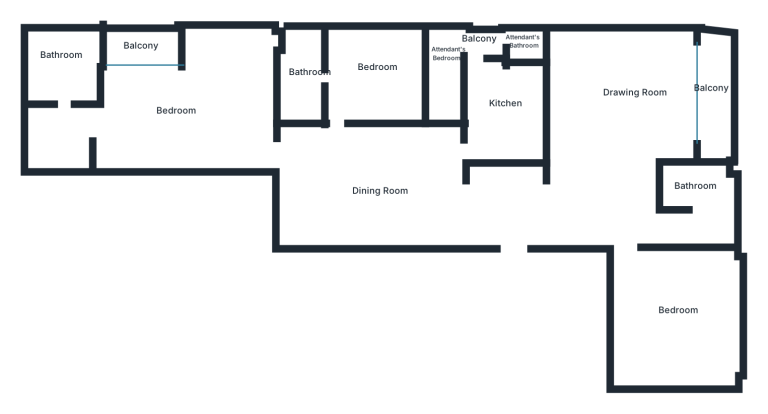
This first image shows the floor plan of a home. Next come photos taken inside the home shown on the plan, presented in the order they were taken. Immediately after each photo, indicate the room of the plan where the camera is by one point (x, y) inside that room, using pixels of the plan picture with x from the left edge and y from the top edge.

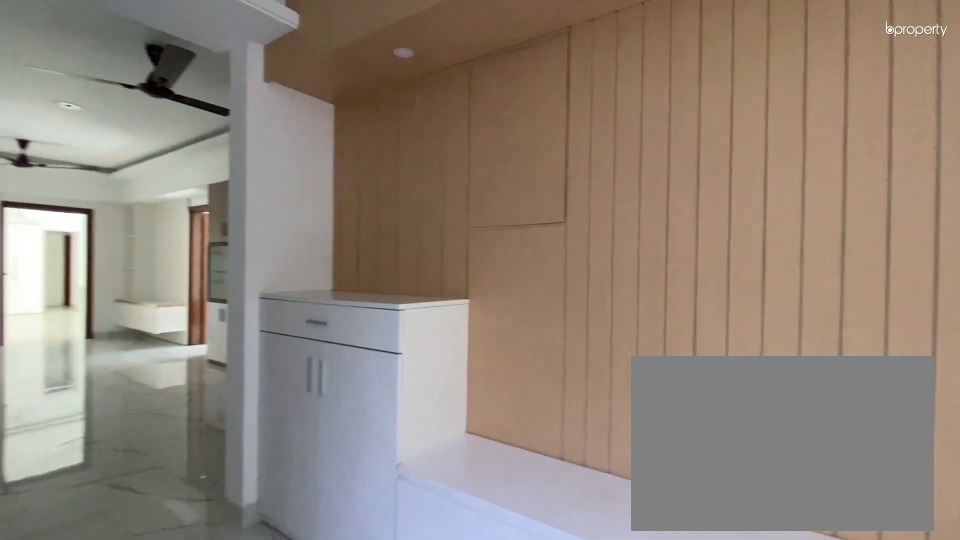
(478, 211)
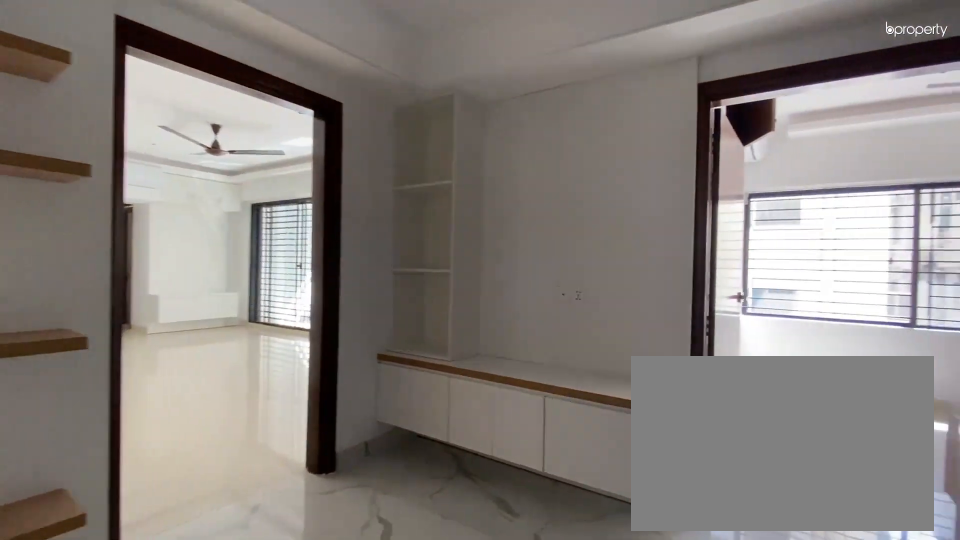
(369, 197)
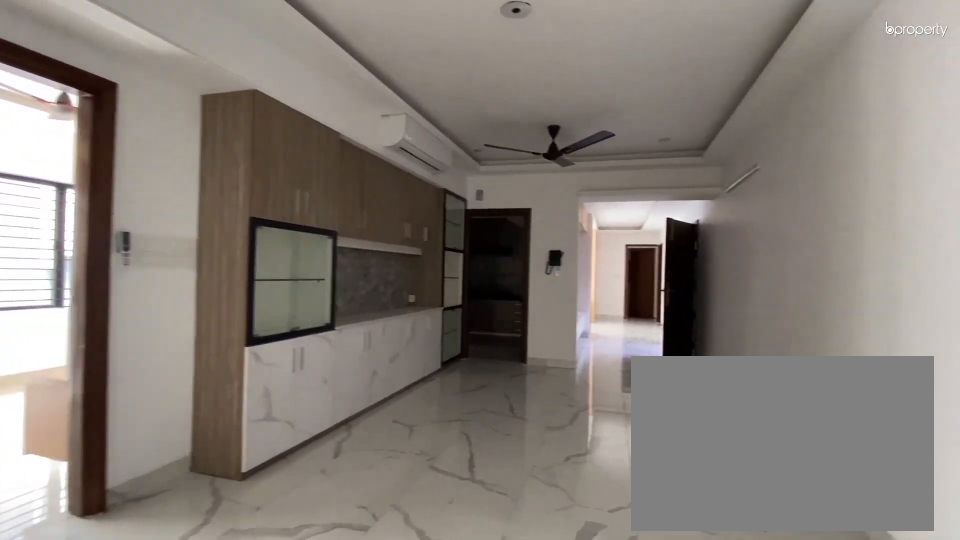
(369, 197)
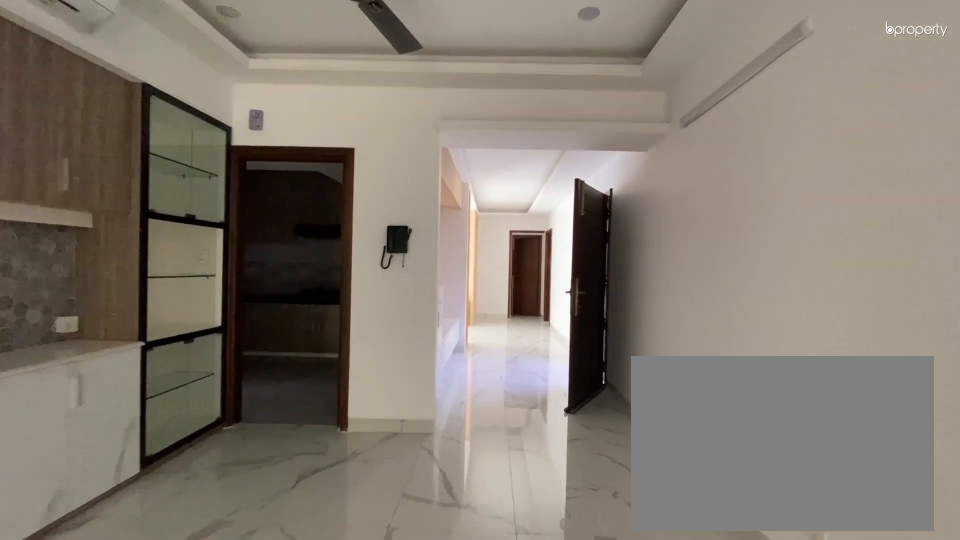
(490, 198)
